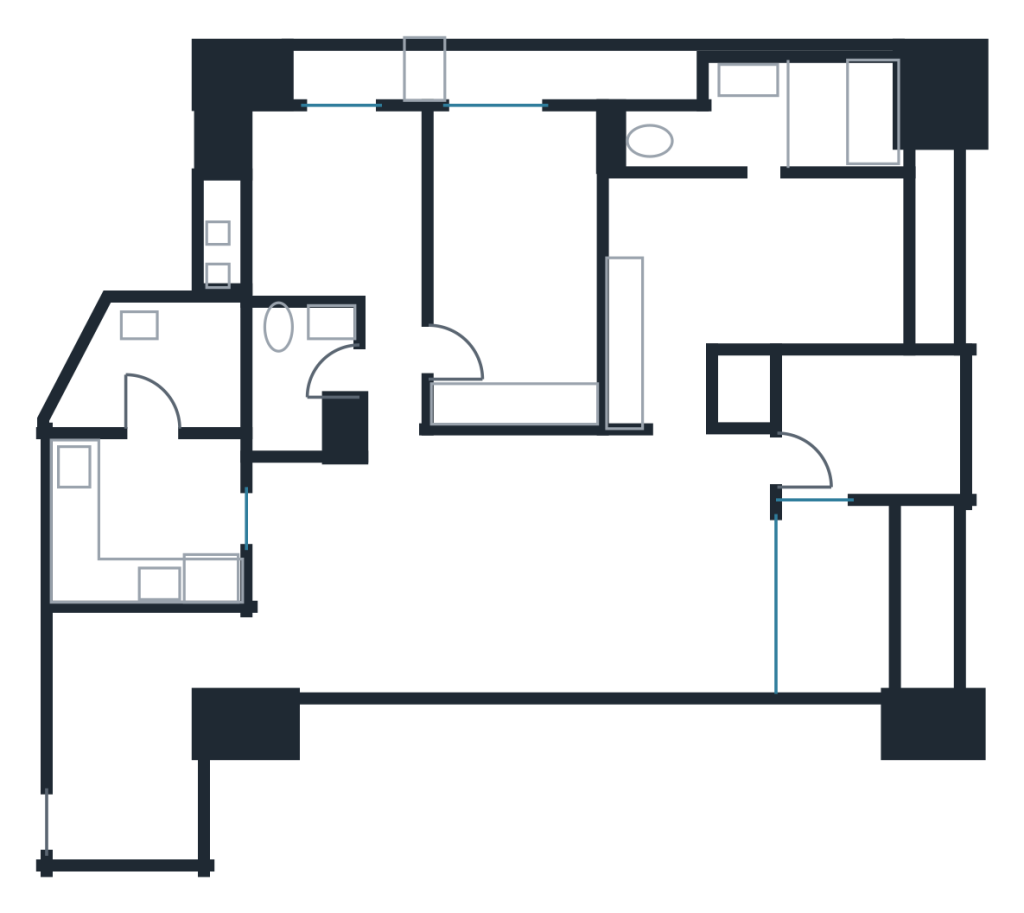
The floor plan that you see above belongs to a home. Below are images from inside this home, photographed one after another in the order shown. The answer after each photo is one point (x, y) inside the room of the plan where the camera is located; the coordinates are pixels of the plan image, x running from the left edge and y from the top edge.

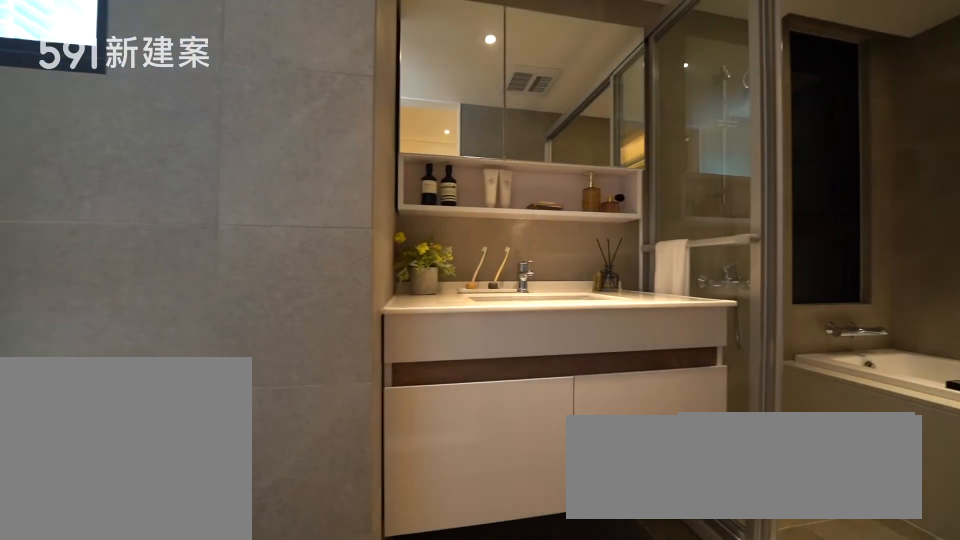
(768, 115)
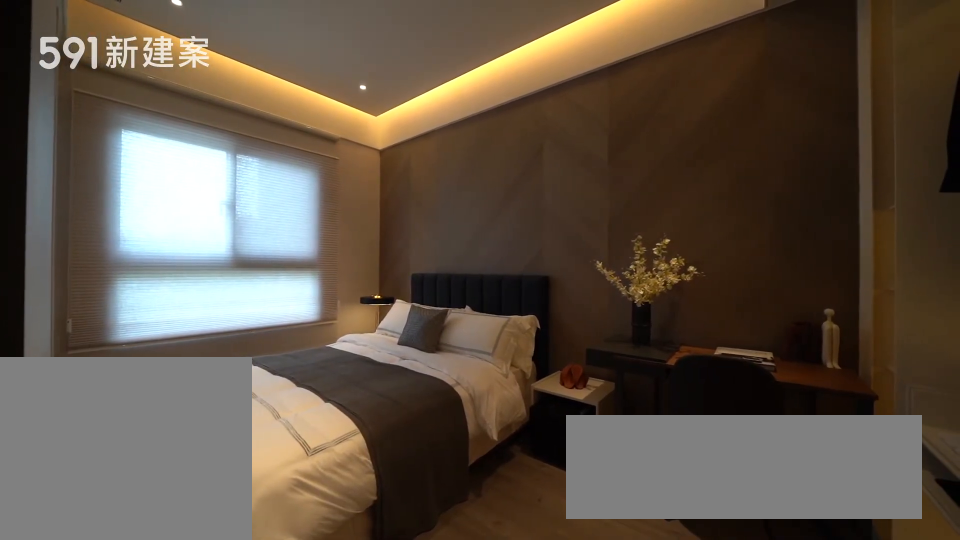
(518, 255)
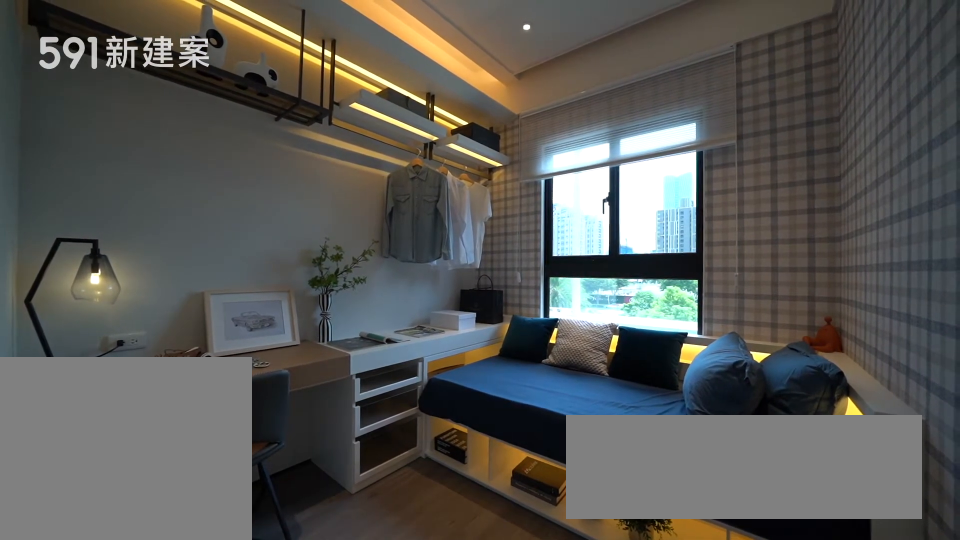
(340, 203)
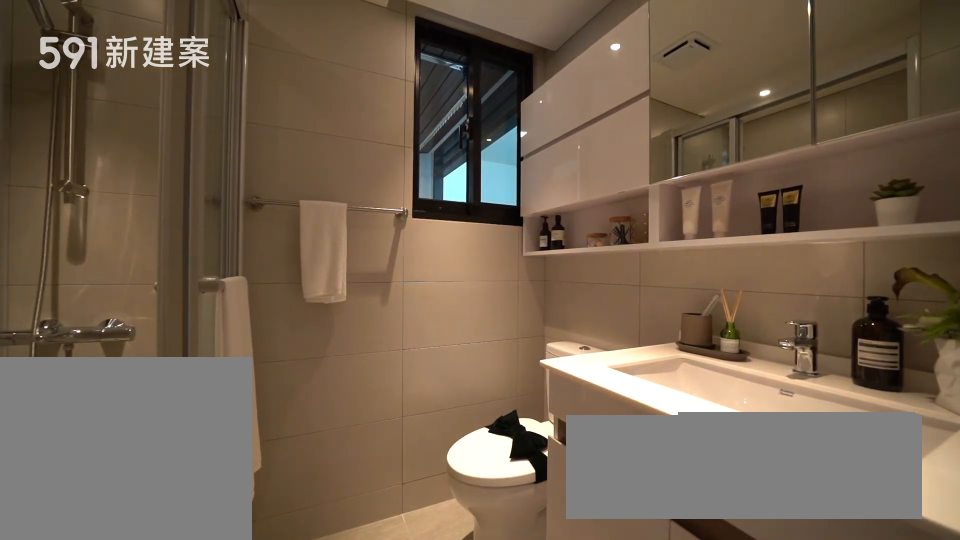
(302, 376)
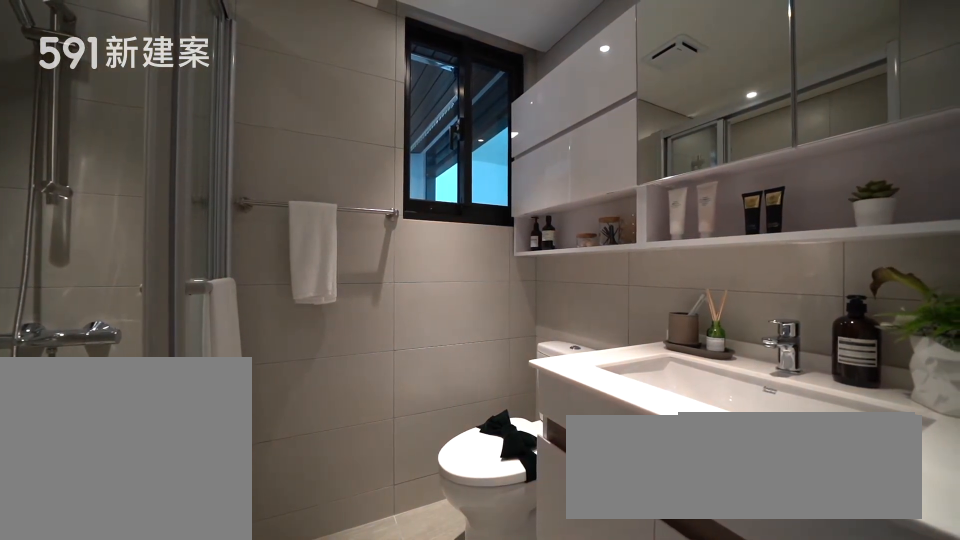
(302, 376)
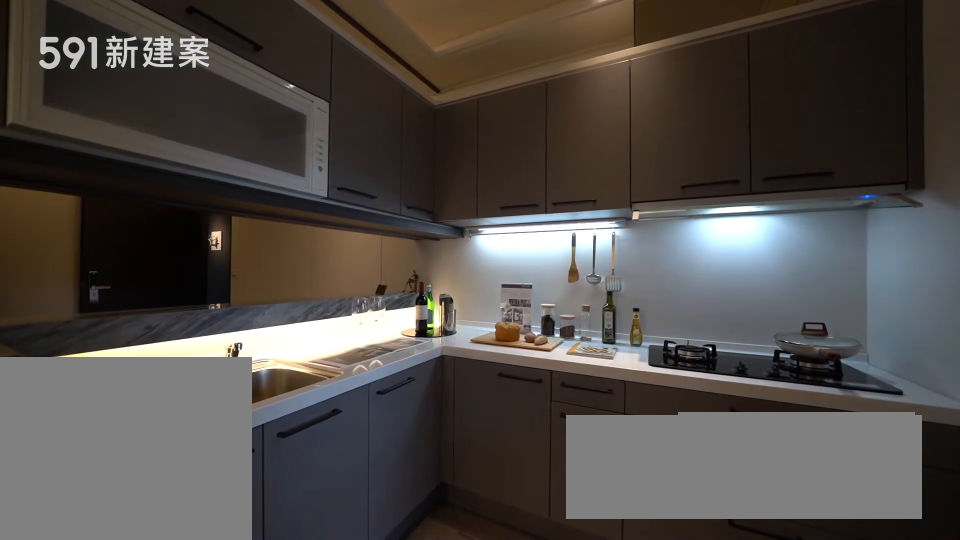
(149, 520)
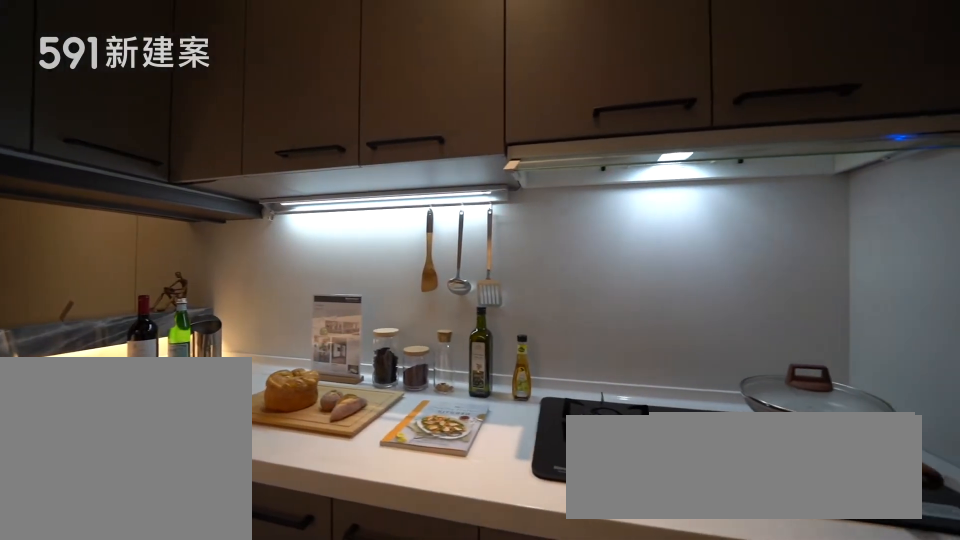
(149, 520)
